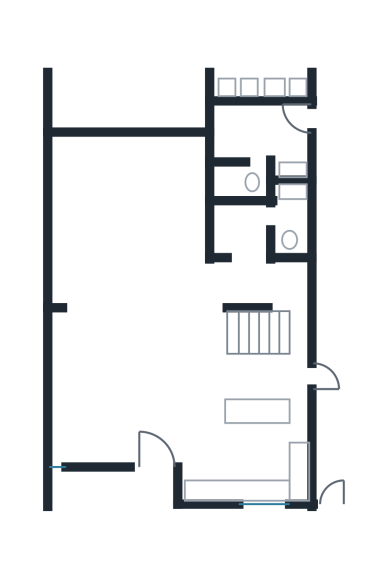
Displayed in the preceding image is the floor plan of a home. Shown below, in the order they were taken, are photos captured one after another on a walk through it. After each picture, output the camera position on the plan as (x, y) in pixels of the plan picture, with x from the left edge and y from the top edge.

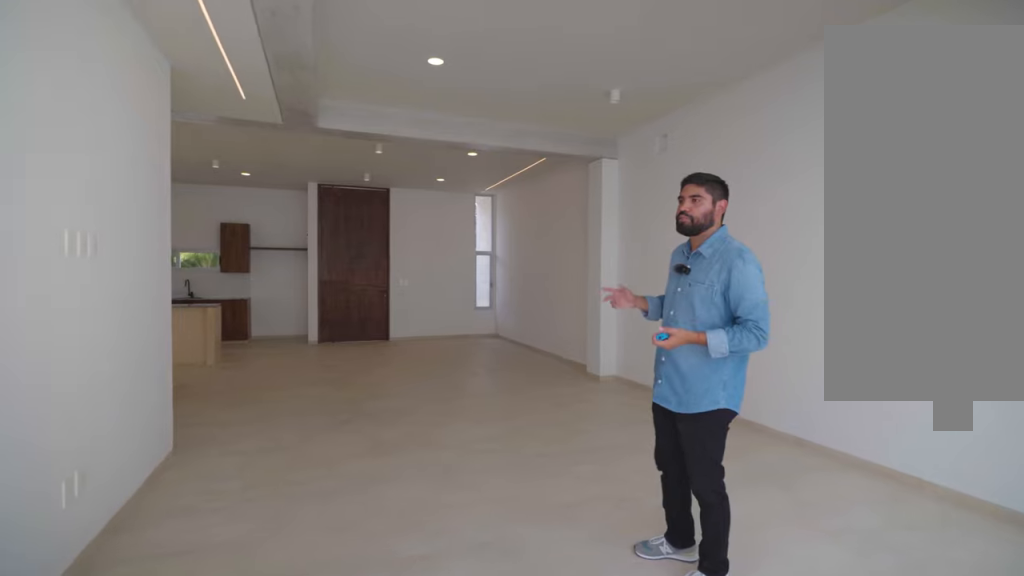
(116, 161)
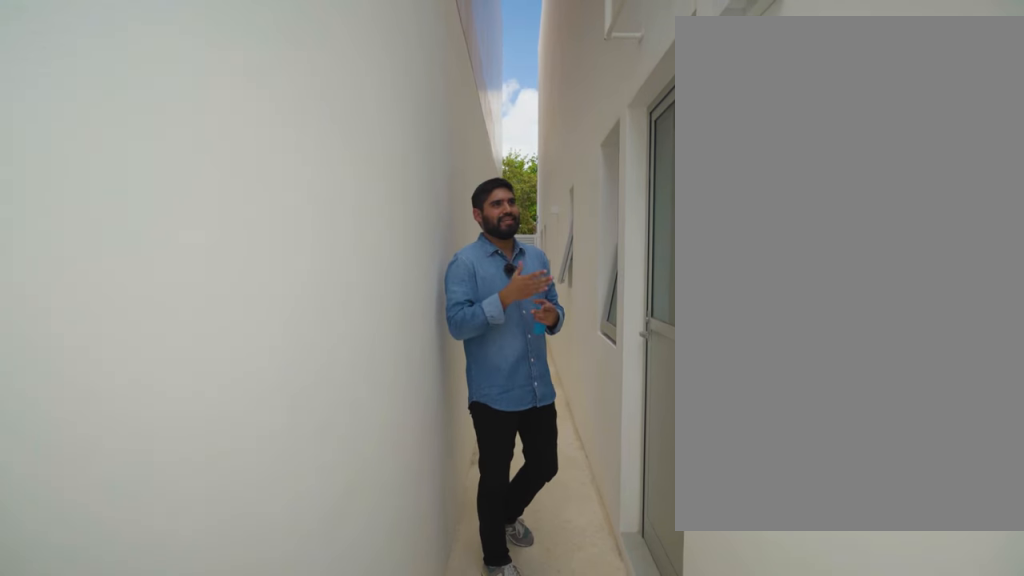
(326, 114)
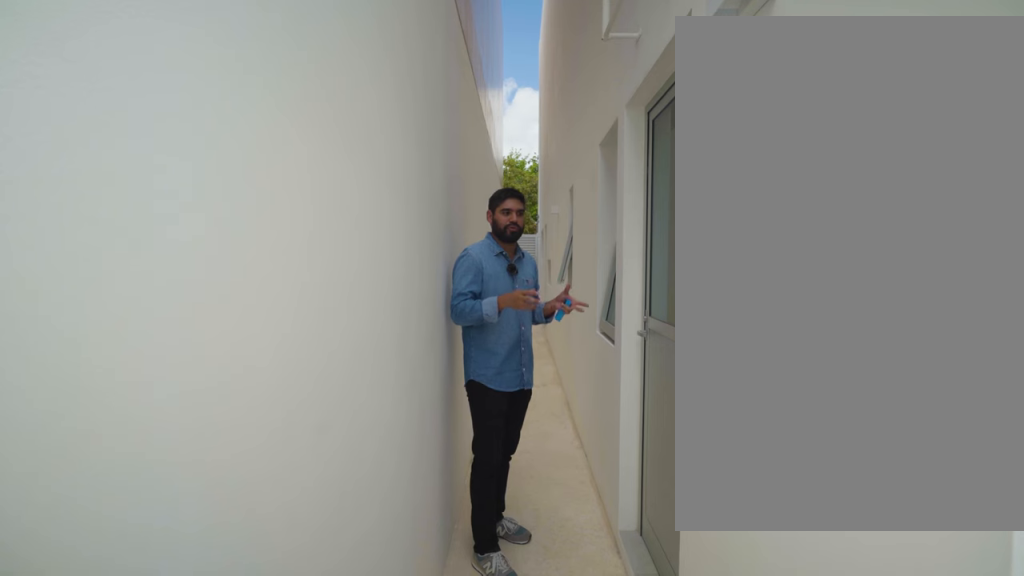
(326, 114)
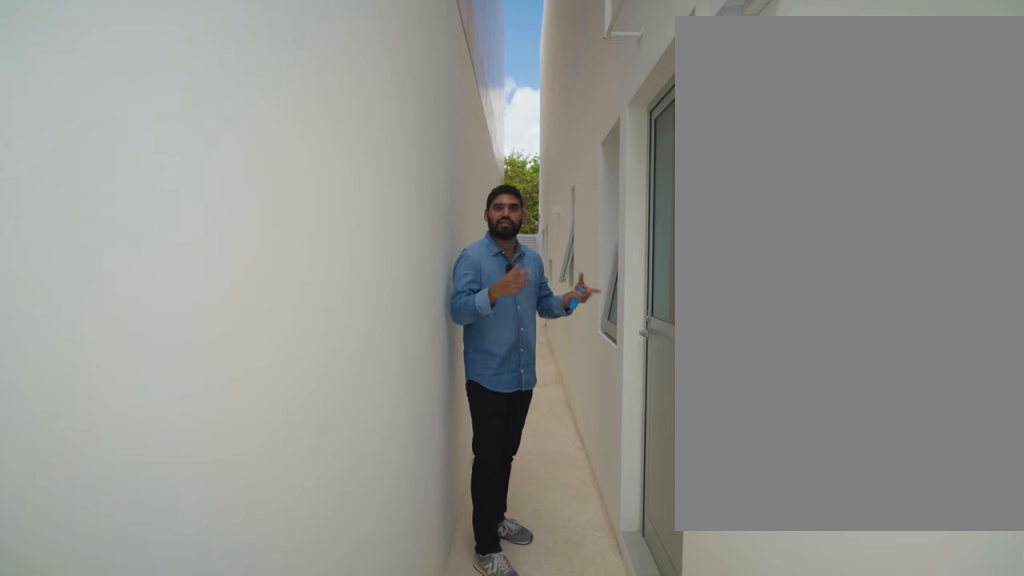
(326, 114)
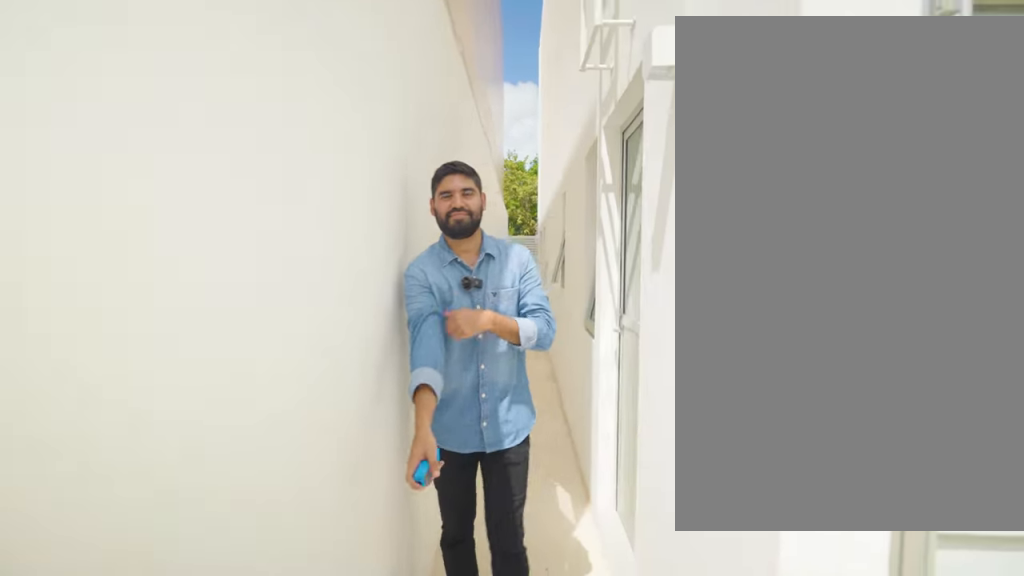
(327, 114)
